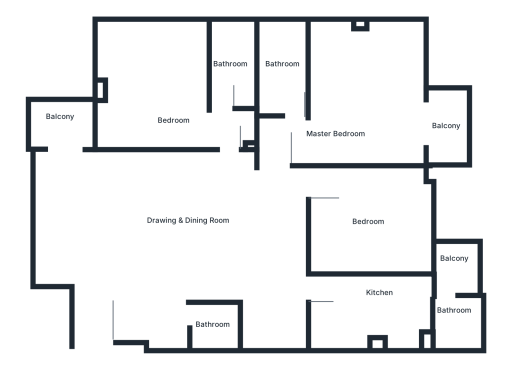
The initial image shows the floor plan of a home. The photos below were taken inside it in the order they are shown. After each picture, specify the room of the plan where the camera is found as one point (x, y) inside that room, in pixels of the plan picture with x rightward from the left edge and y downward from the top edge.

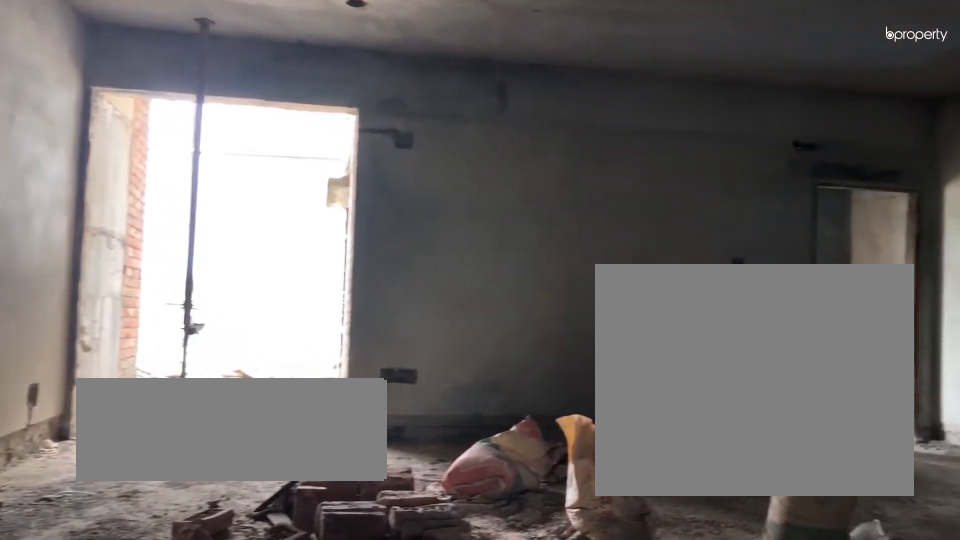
(186, 225)
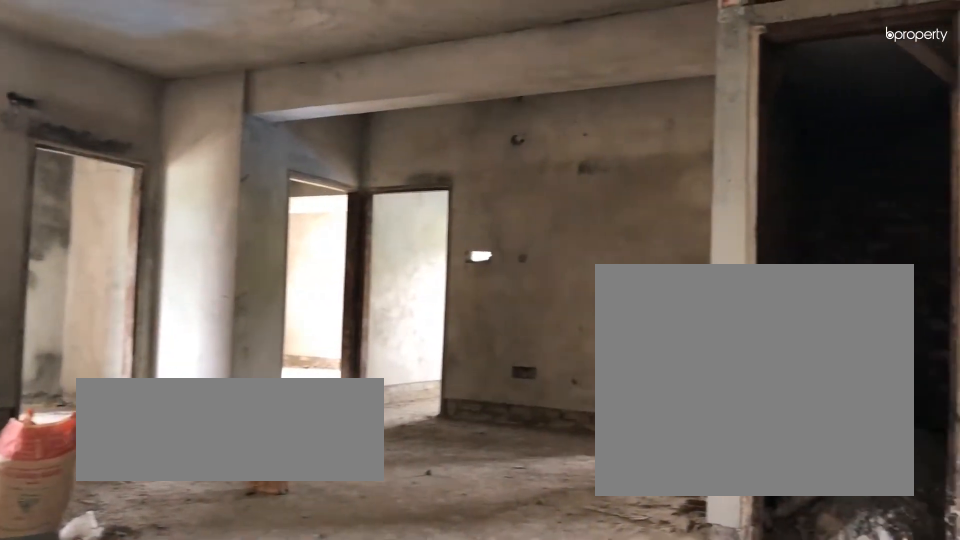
(186, 225)
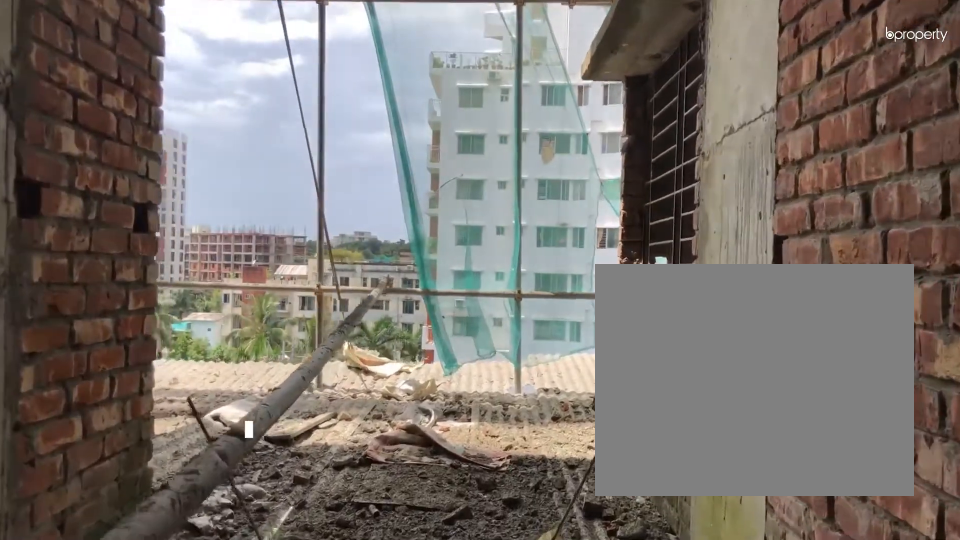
(64, 122)
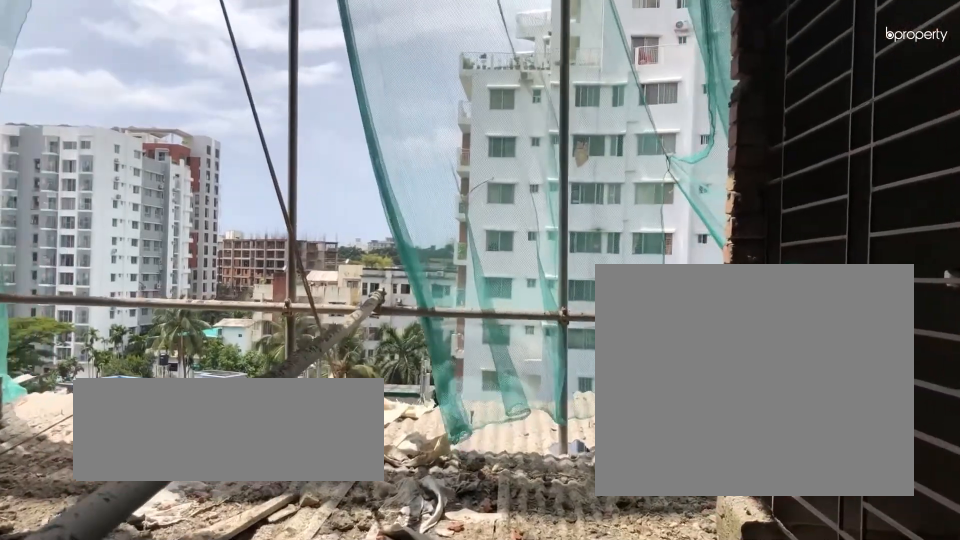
(64, 122)
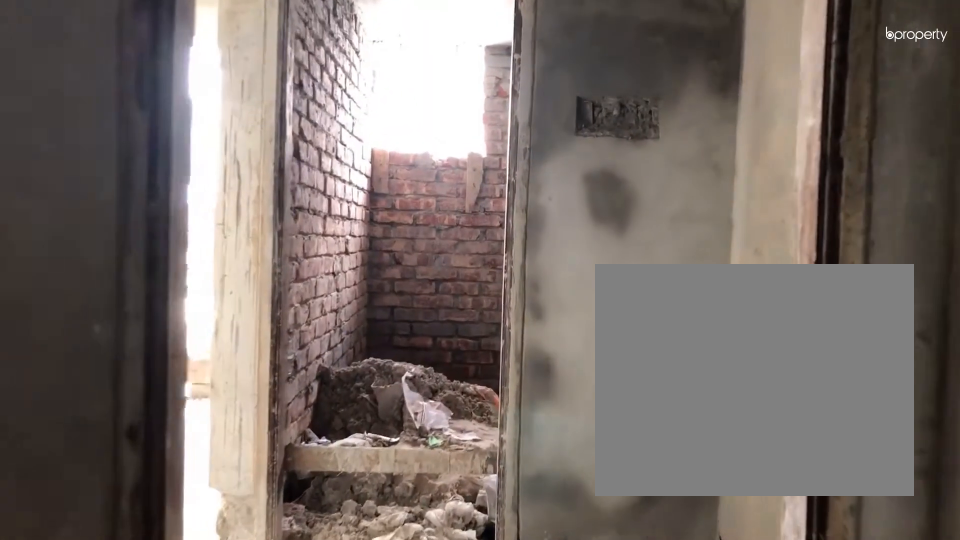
(231, 135)
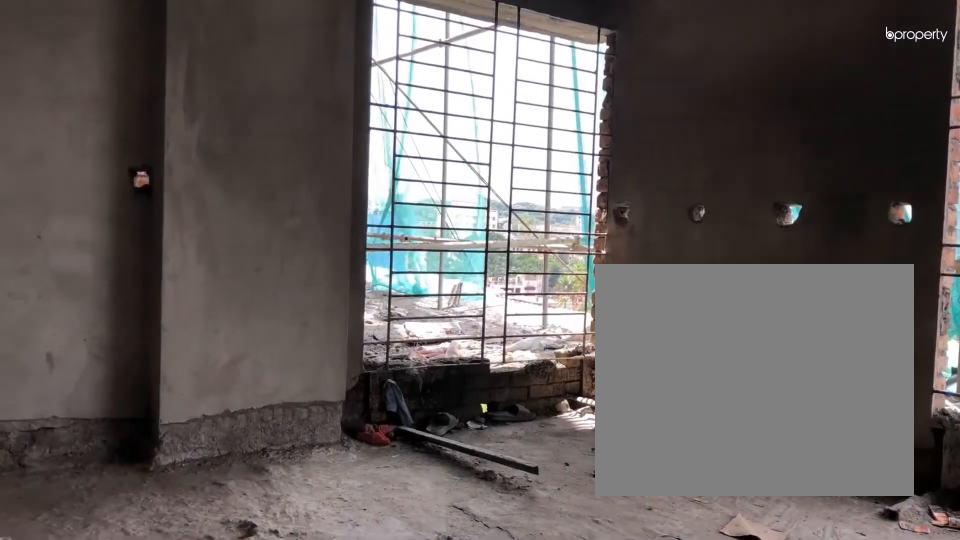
(164, 96)
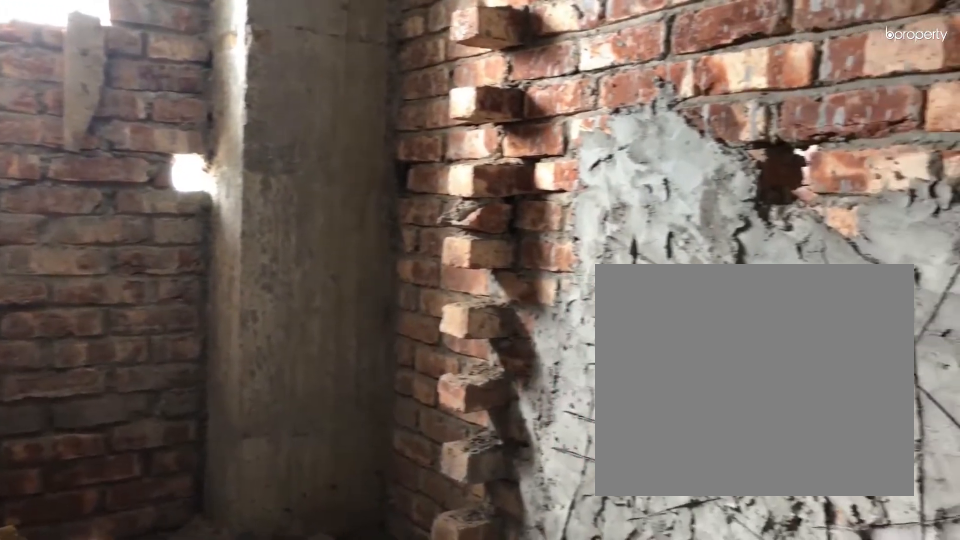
(233, 66)
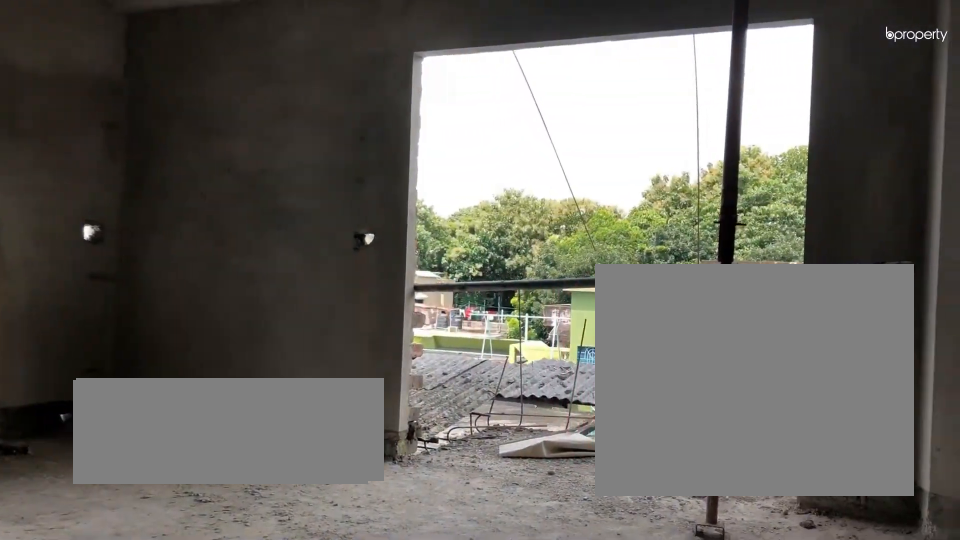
(340, 102)
